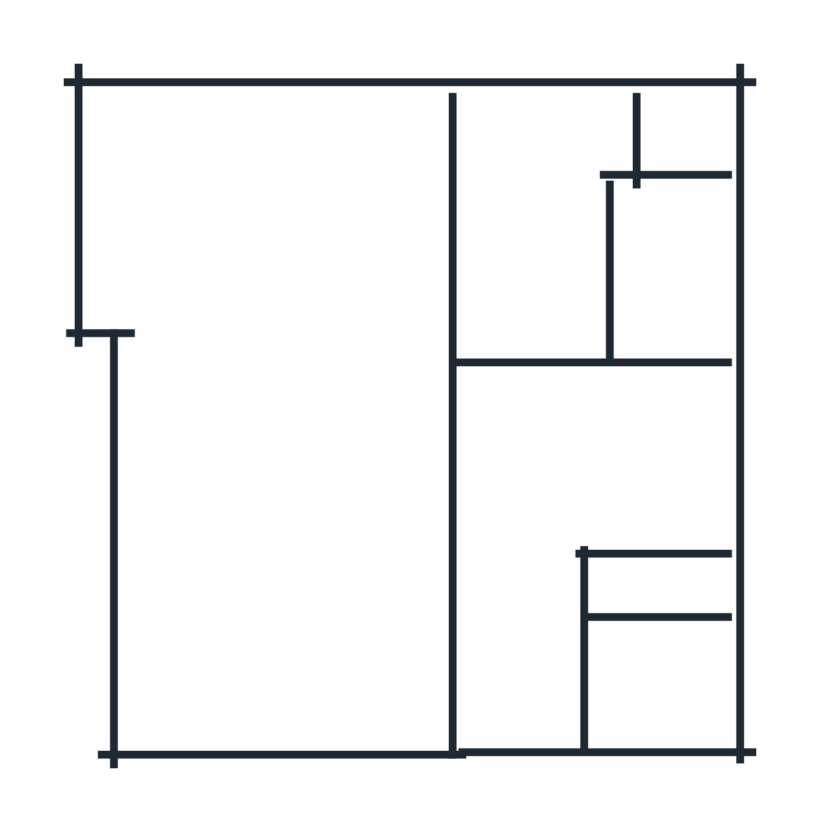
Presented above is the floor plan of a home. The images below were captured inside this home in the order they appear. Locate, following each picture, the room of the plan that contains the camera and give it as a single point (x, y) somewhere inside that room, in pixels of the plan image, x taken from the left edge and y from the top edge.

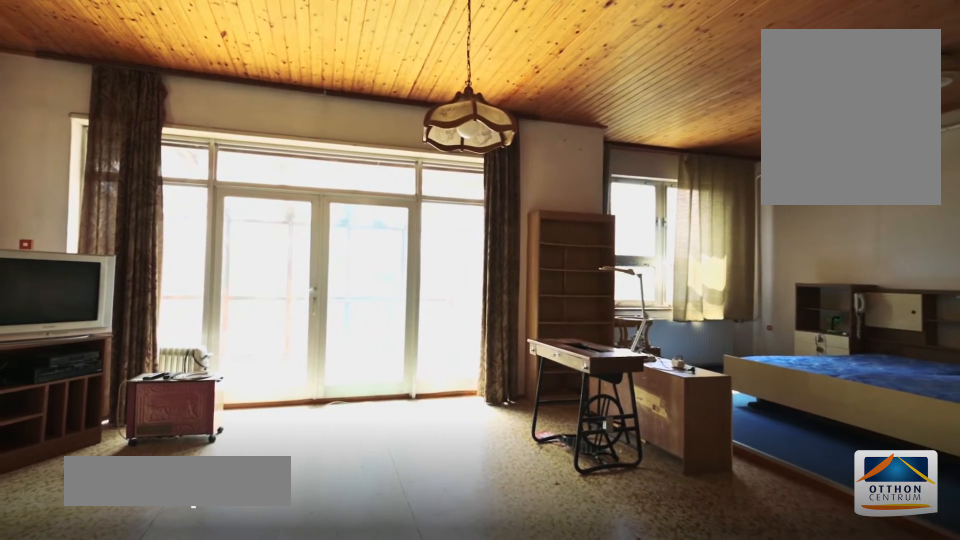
(258, 539)
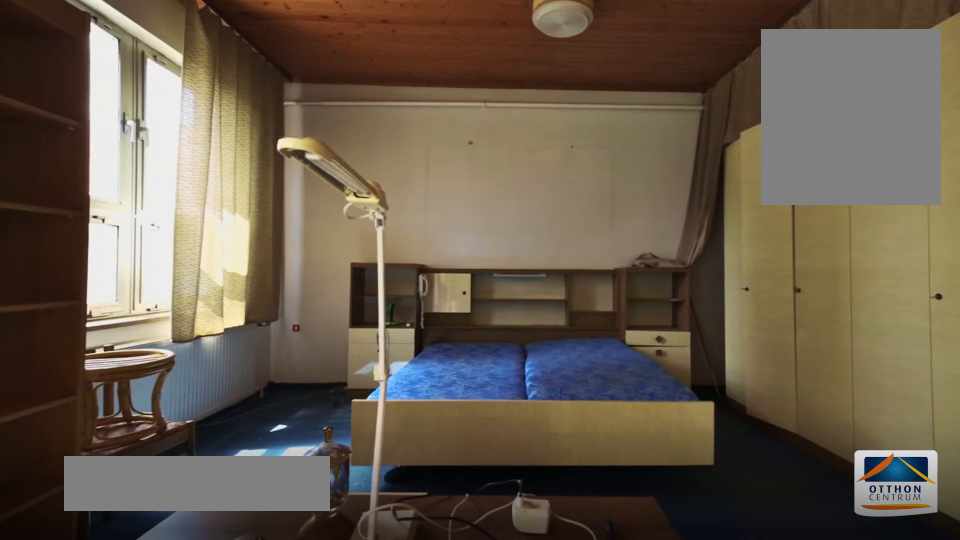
(258, 539)
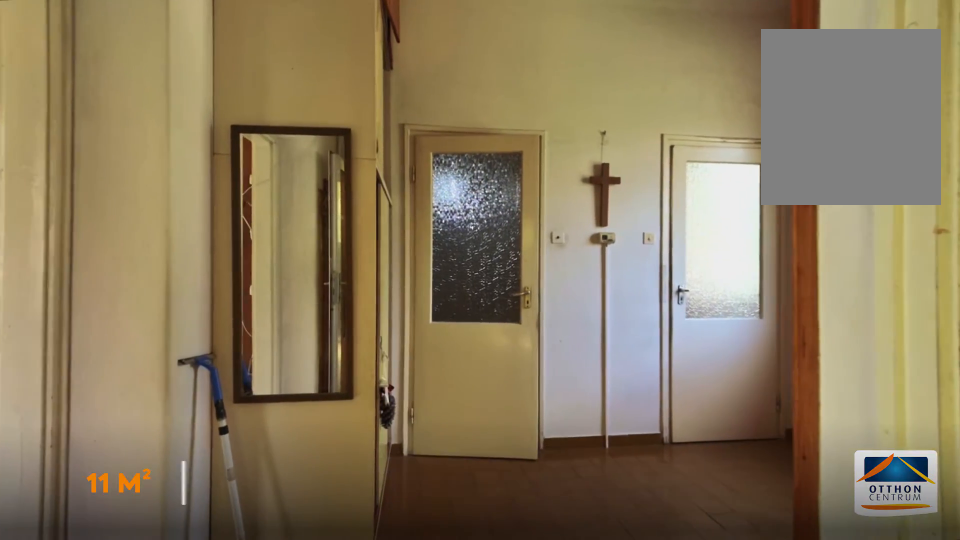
(529, 485)
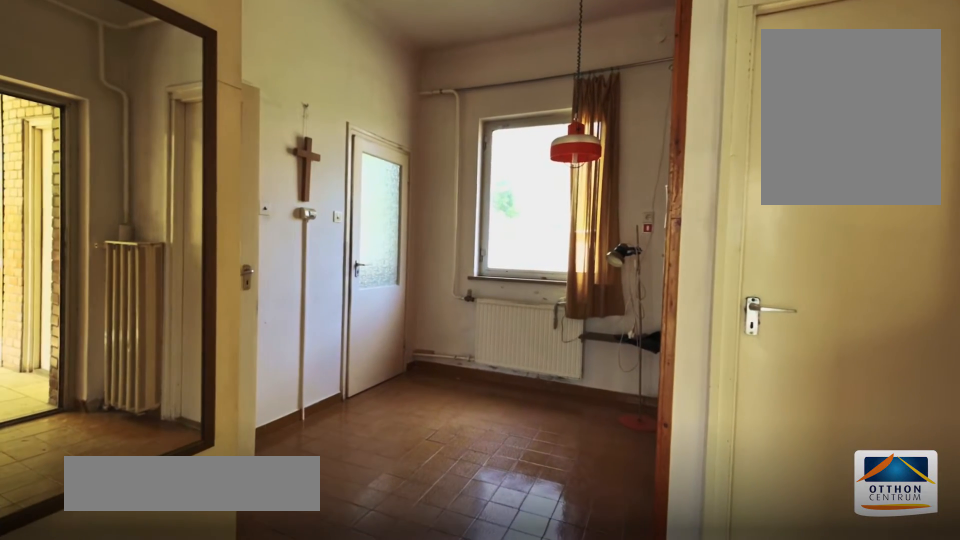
(529, 484)
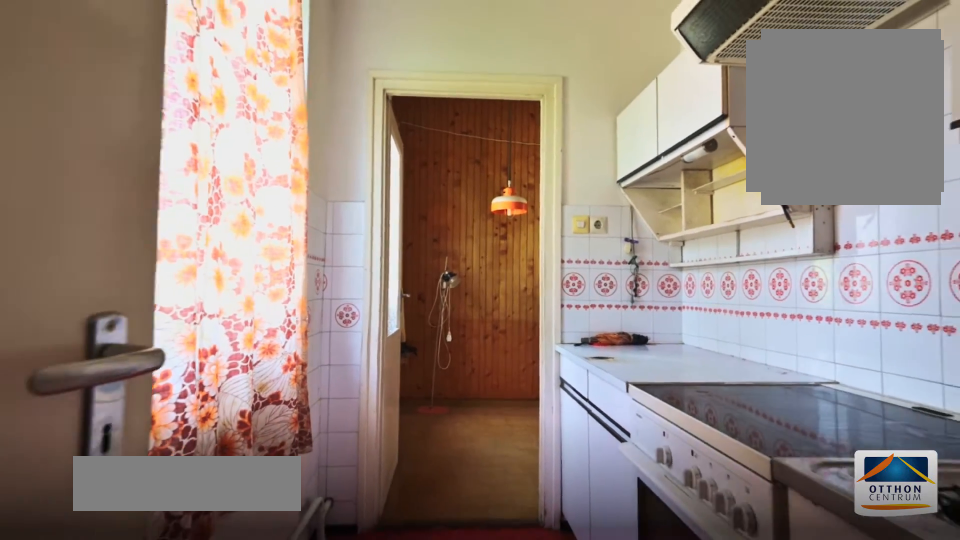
(665, 272)
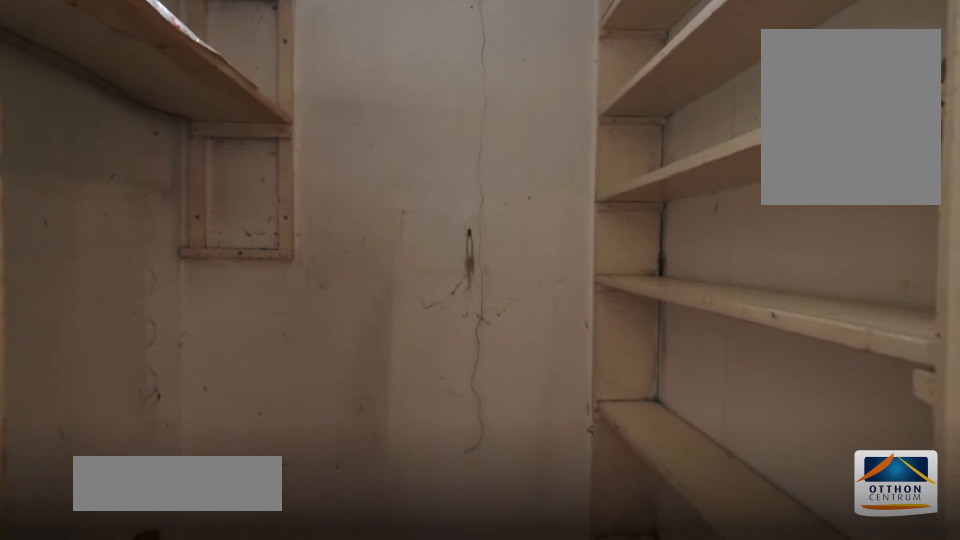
(686, 136)
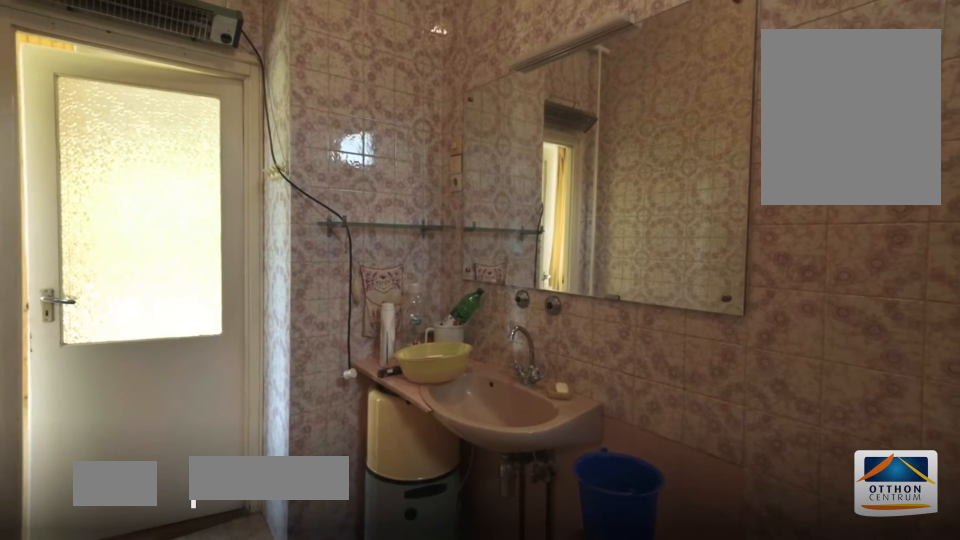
(528, 258)
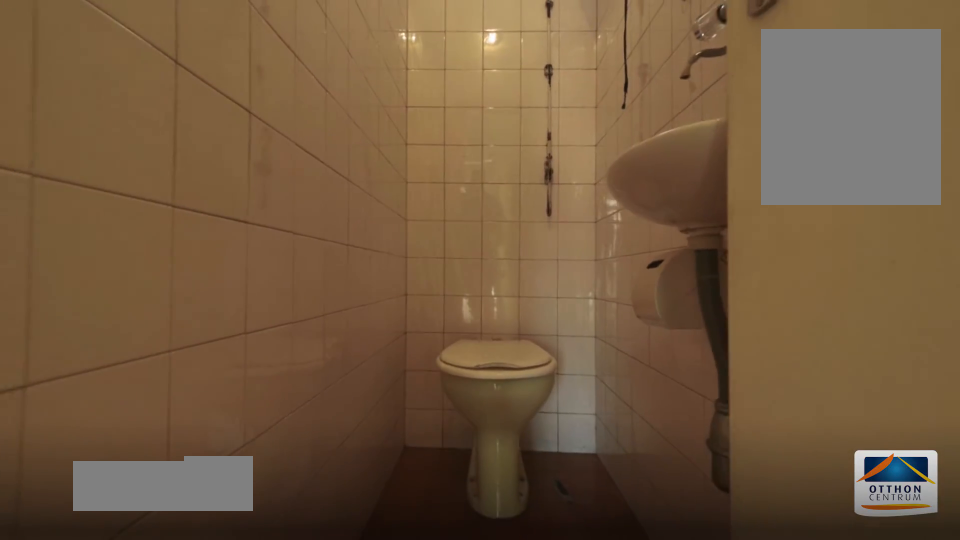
(646, 590)
